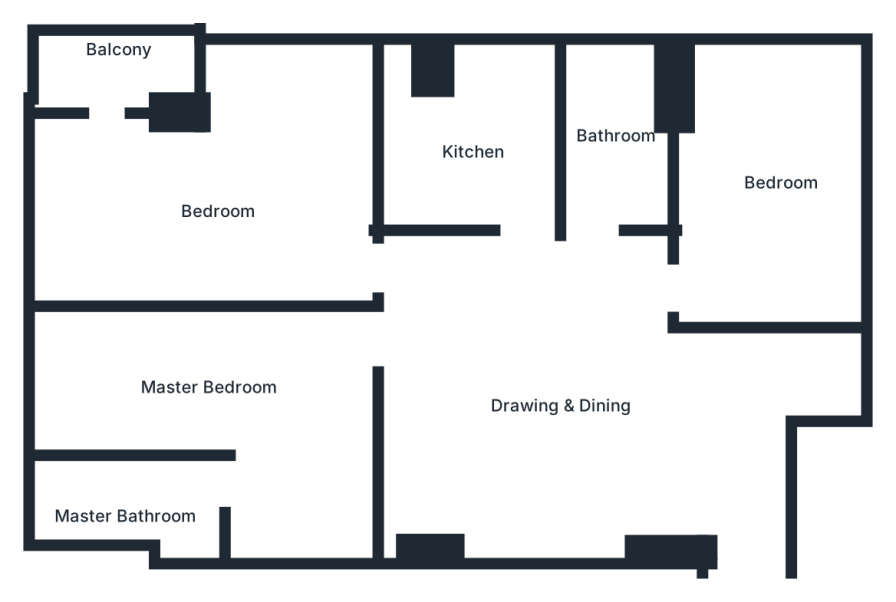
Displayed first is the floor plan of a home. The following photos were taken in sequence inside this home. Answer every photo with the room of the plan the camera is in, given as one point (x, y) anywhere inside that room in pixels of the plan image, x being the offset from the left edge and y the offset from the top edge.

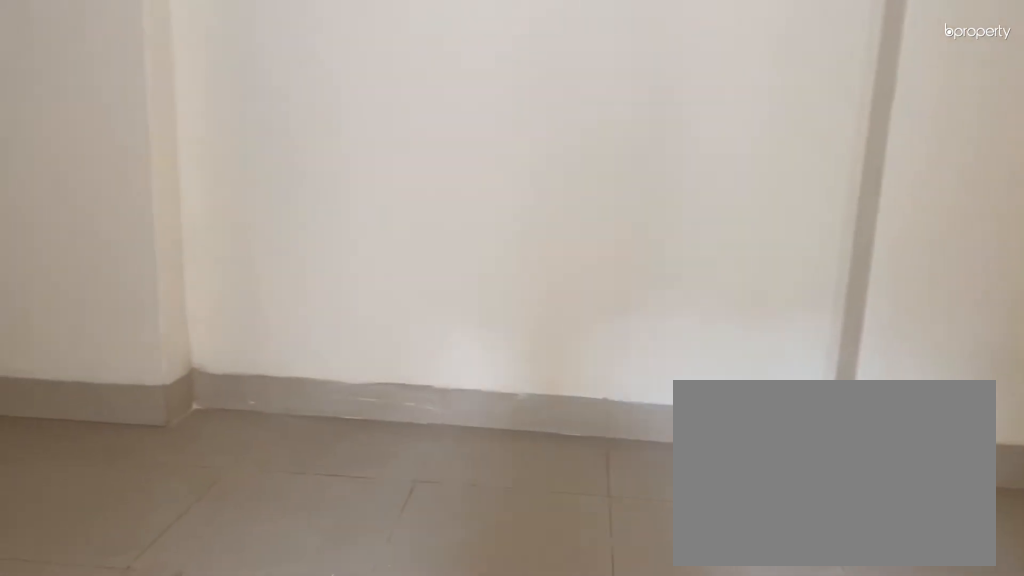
(535, 388)
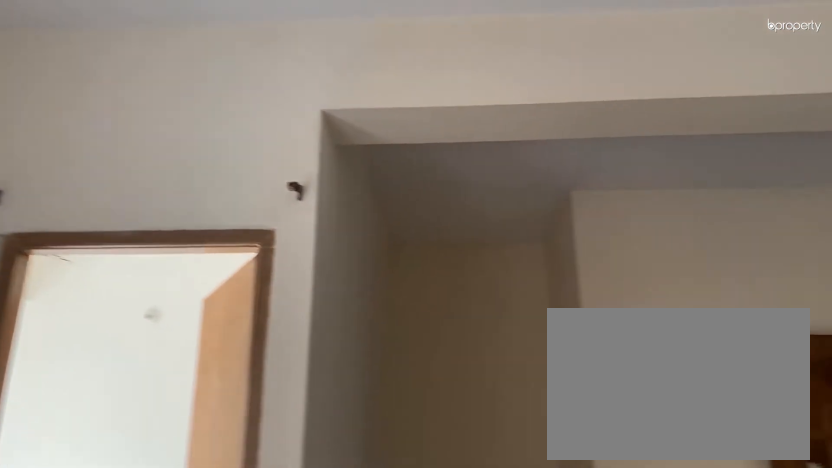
(535, 388)
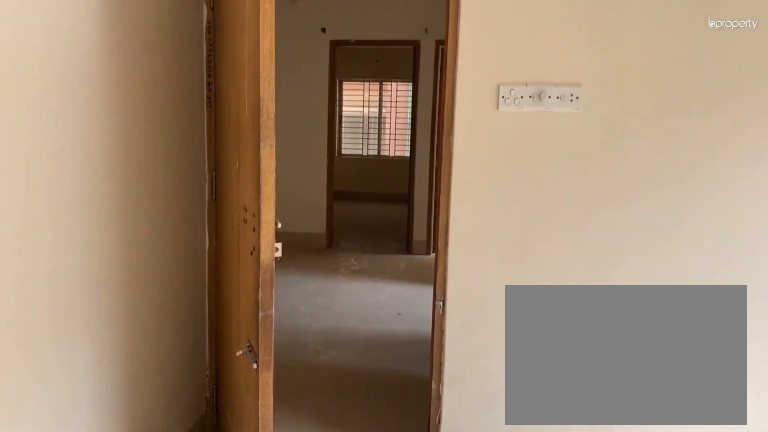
(775, 161)
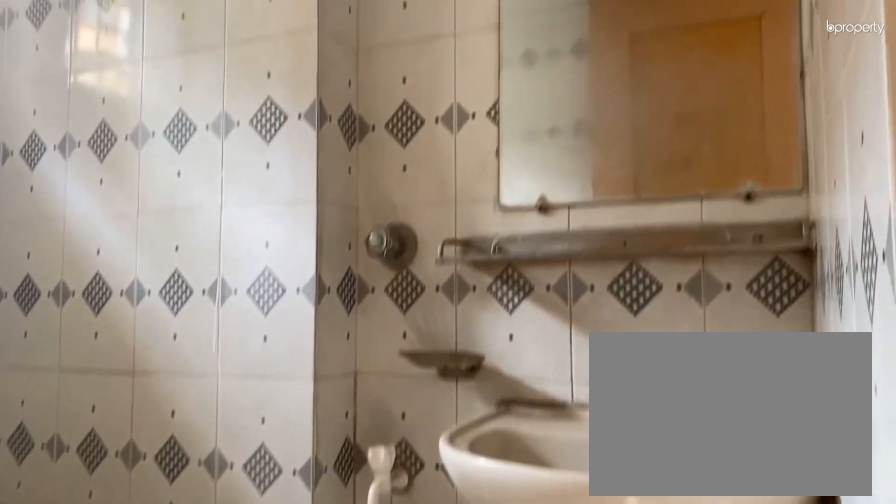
(632, 112)
